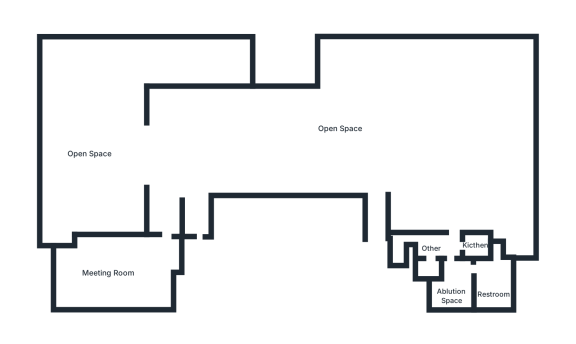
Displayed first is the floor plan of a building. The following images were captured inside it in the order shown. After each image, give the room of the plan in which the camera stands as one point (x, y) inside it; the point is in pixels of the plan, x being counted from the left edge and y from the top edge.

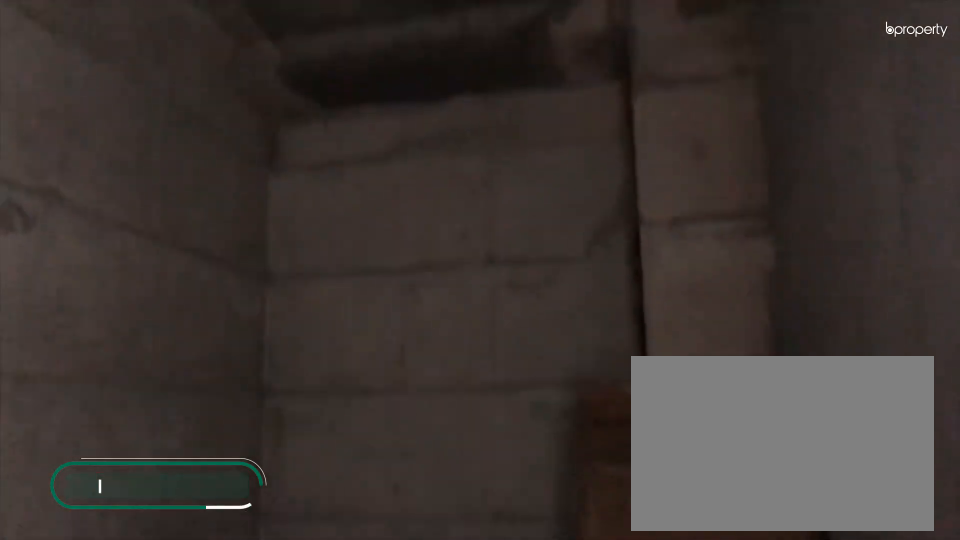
(125, 265)
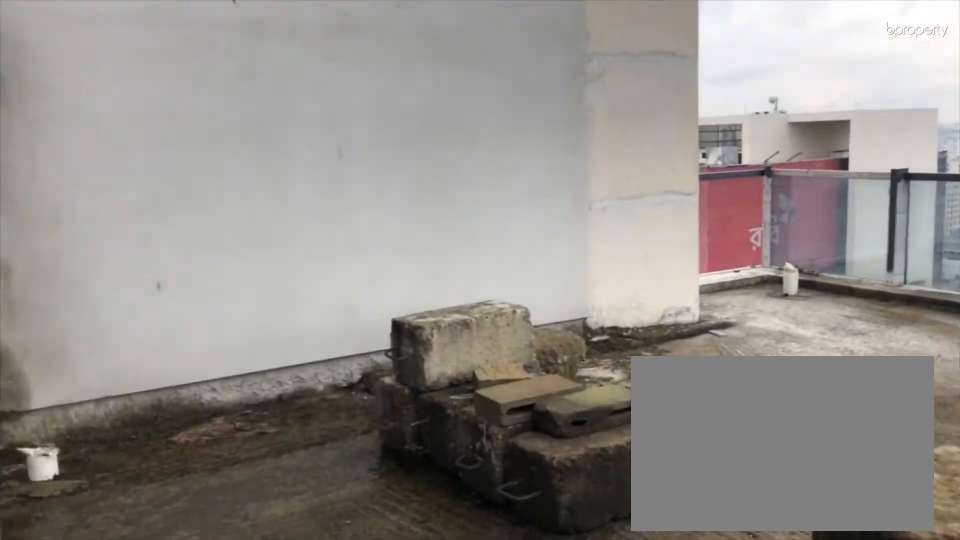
(95, 159)
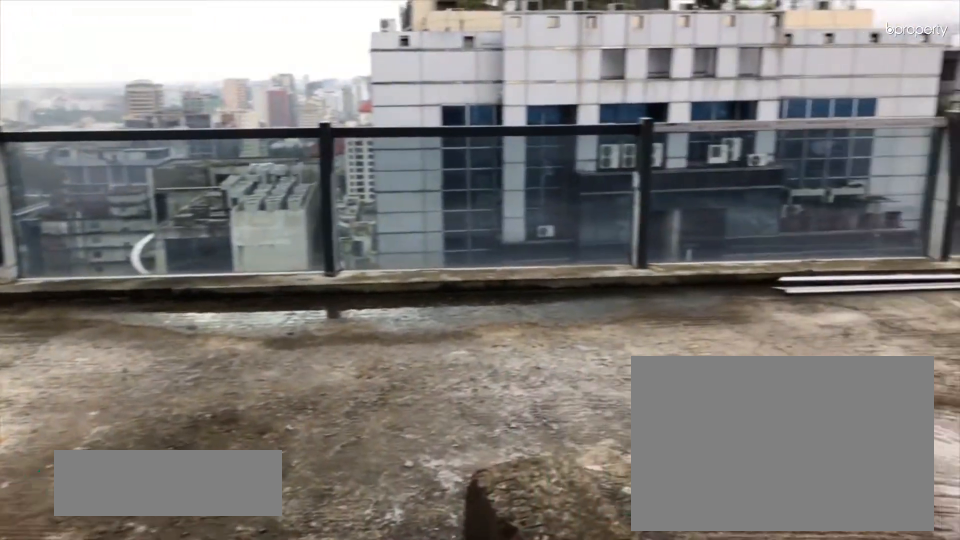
(95, 159)
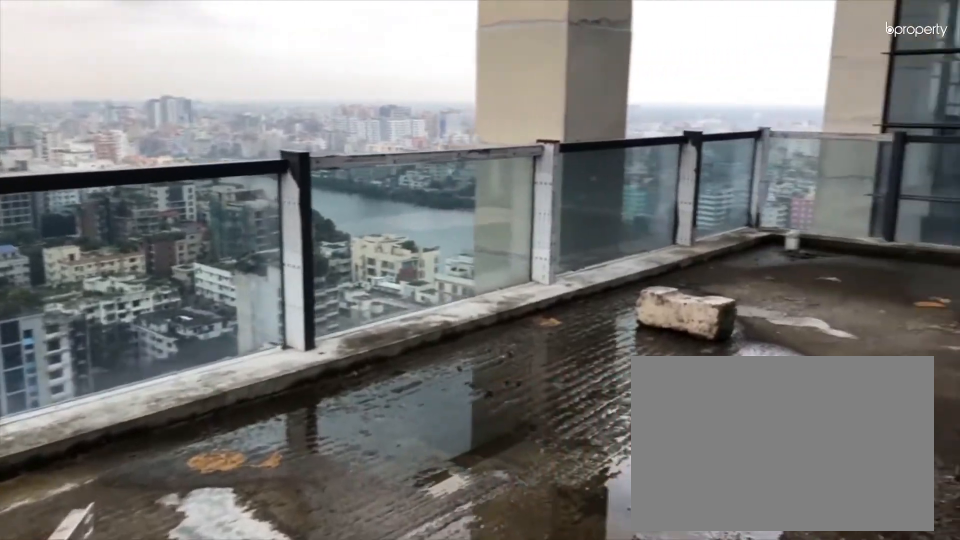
(108, 71)
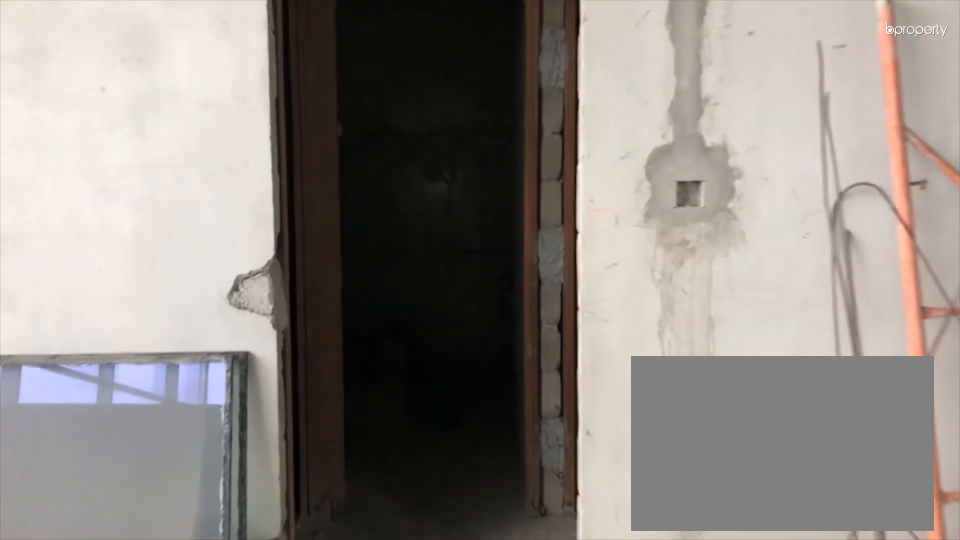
(453, 180)
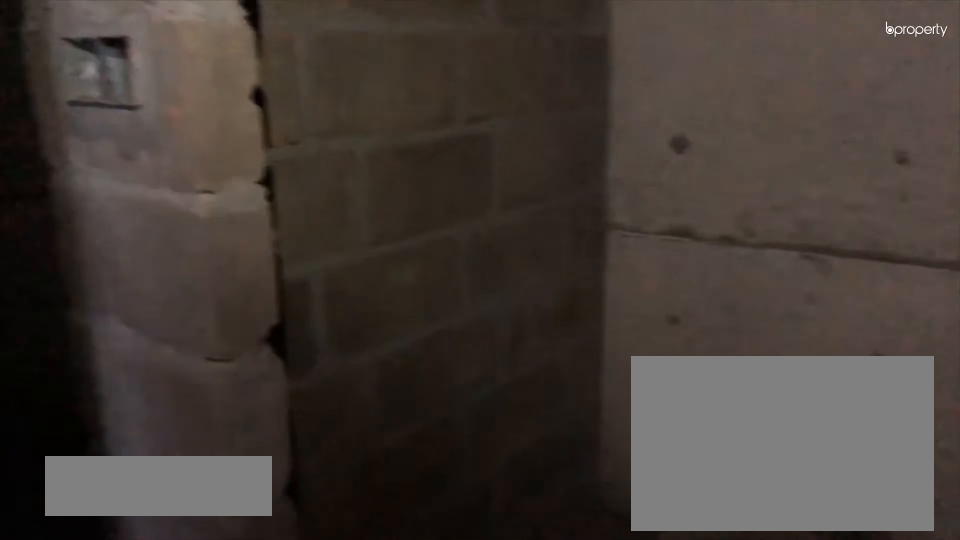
(458, 280)
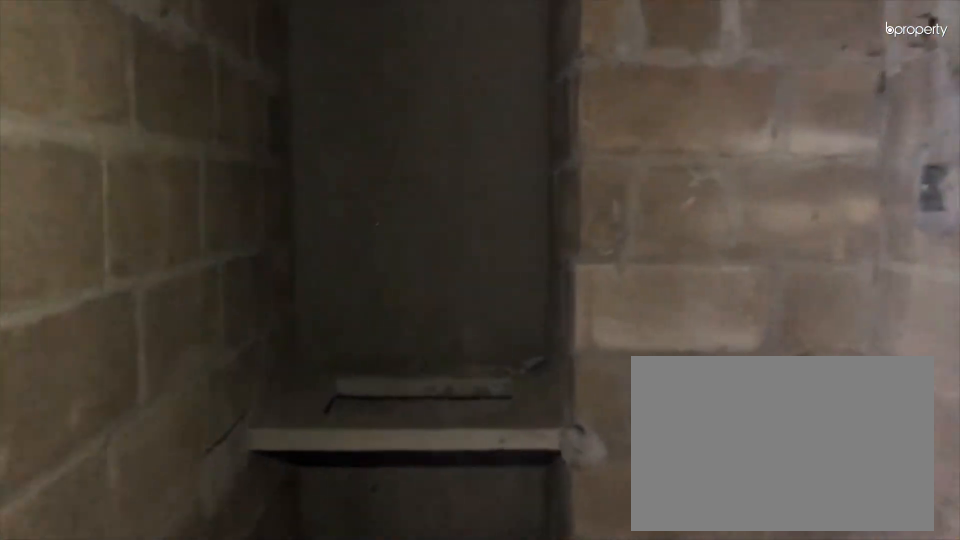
(458, 280)
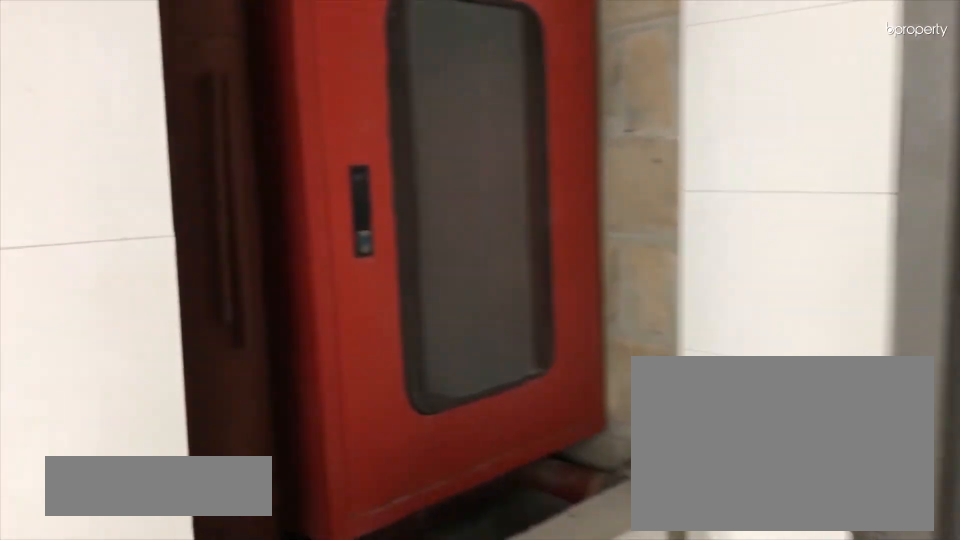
(198, 217)
